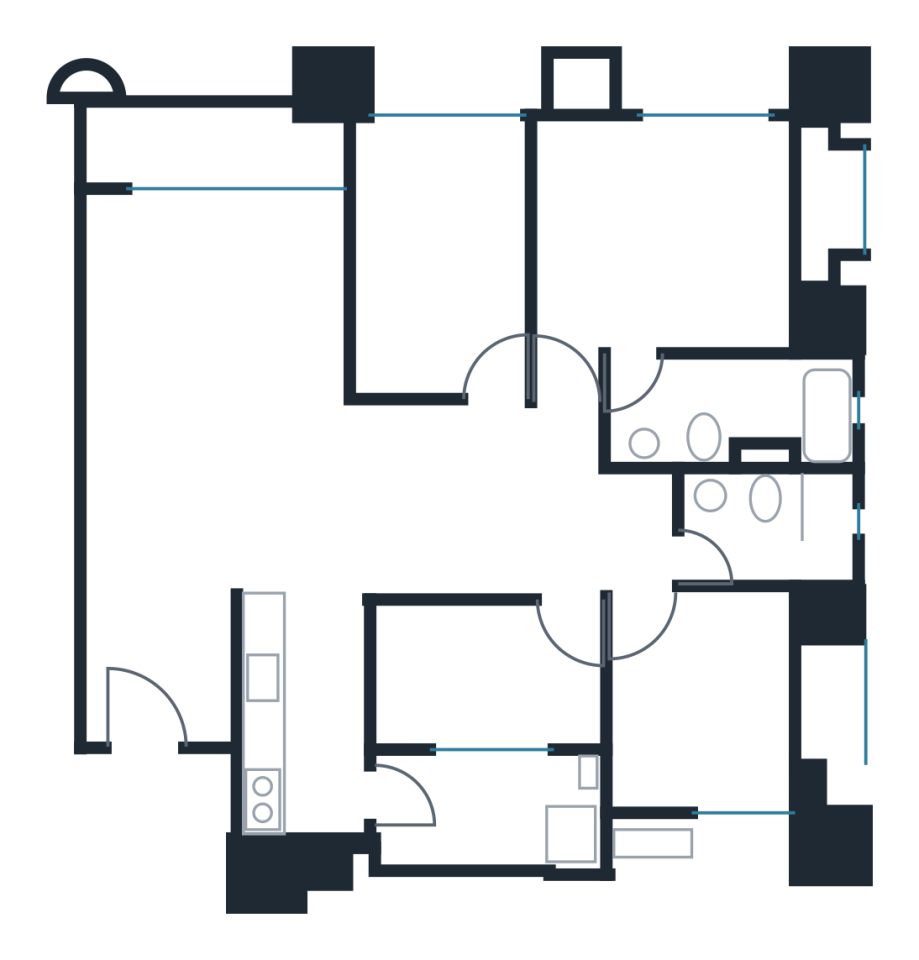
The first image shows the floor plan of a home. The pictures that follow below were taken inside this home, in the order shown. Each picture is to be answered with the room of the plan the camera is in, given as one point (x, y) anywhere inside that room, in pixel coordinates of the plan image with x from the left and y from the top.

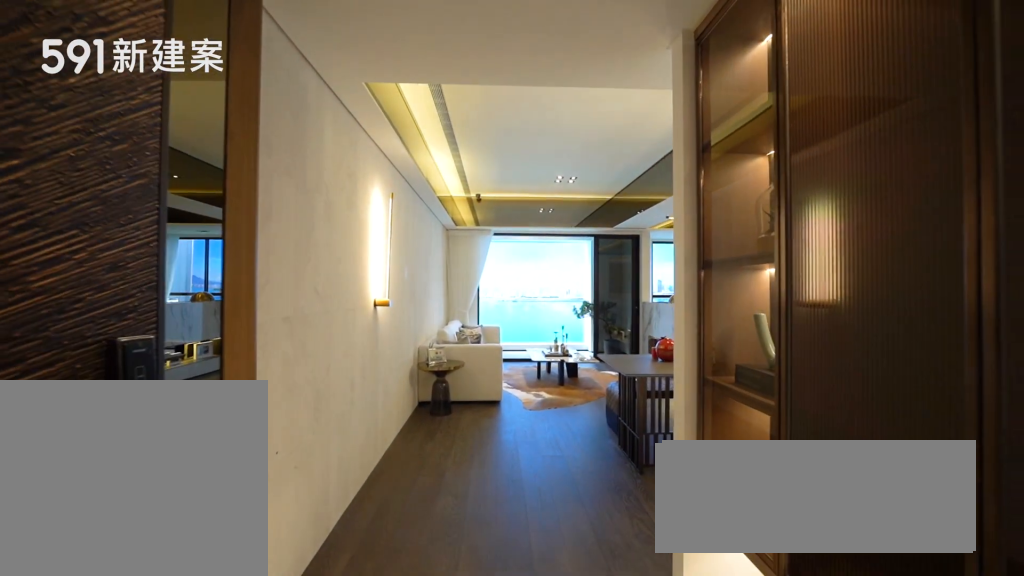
(162, 665)
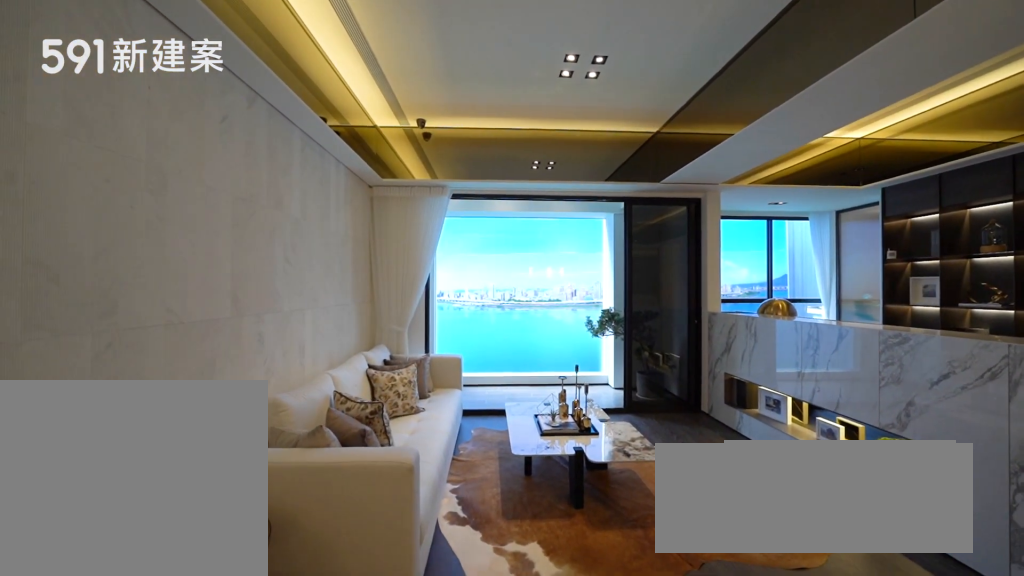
(214, 354)
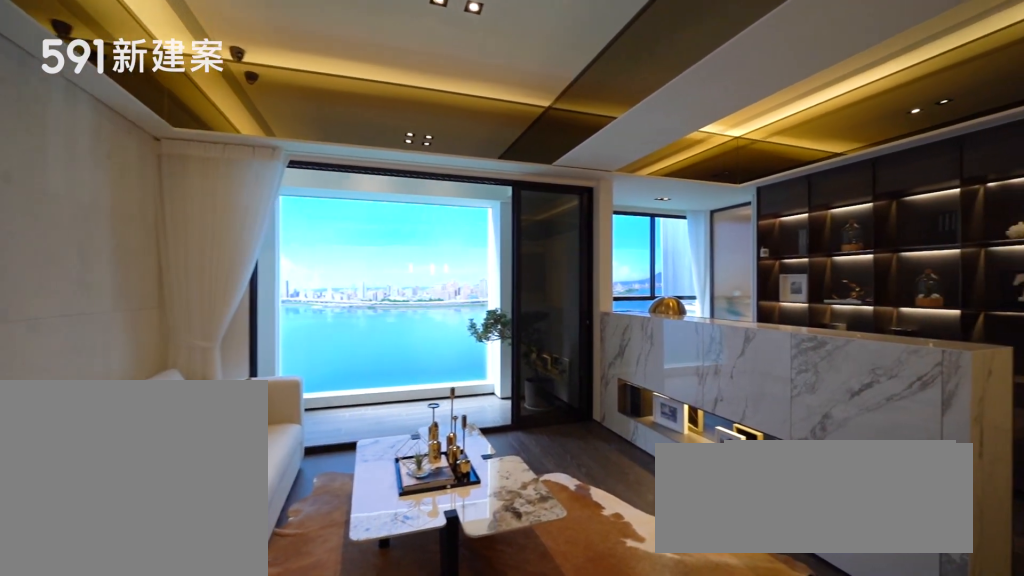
(214, 354)
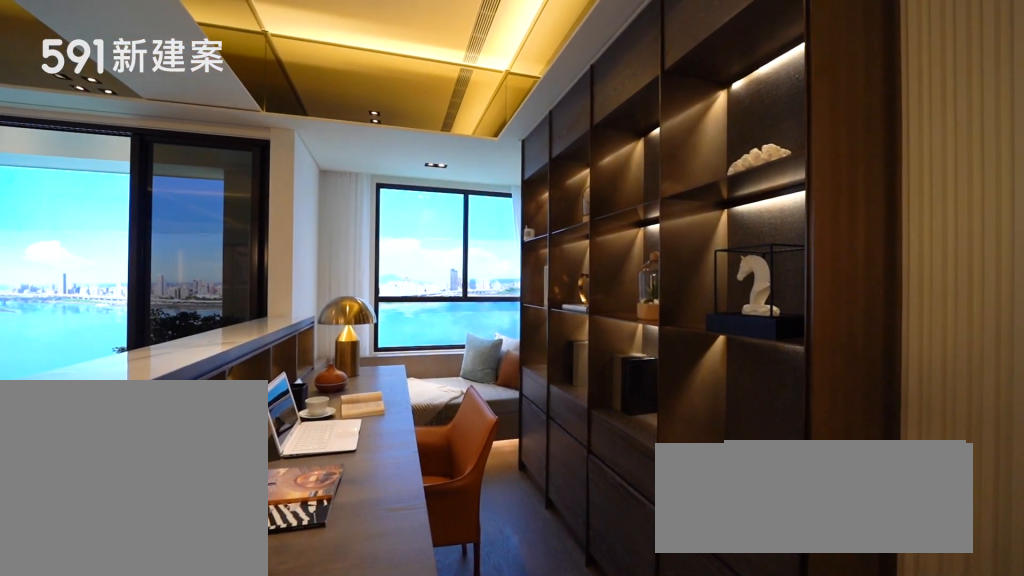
(440, 248)
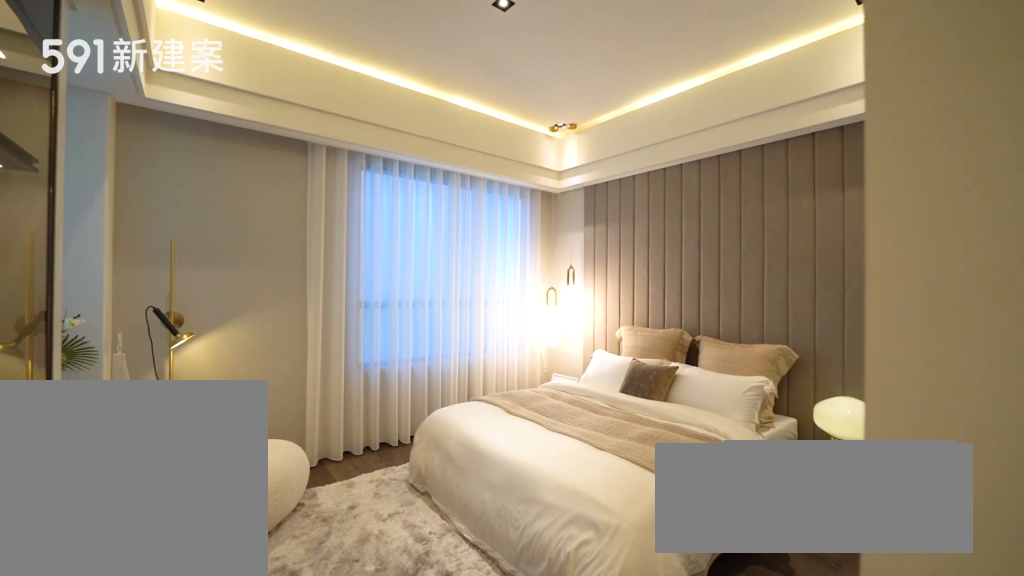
(668, 238)
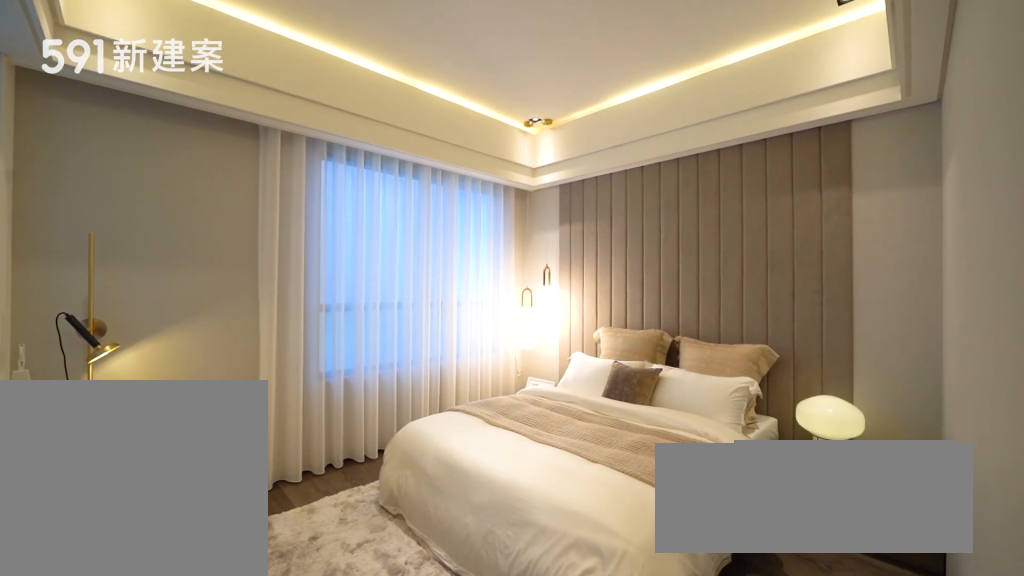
(668, 238)
